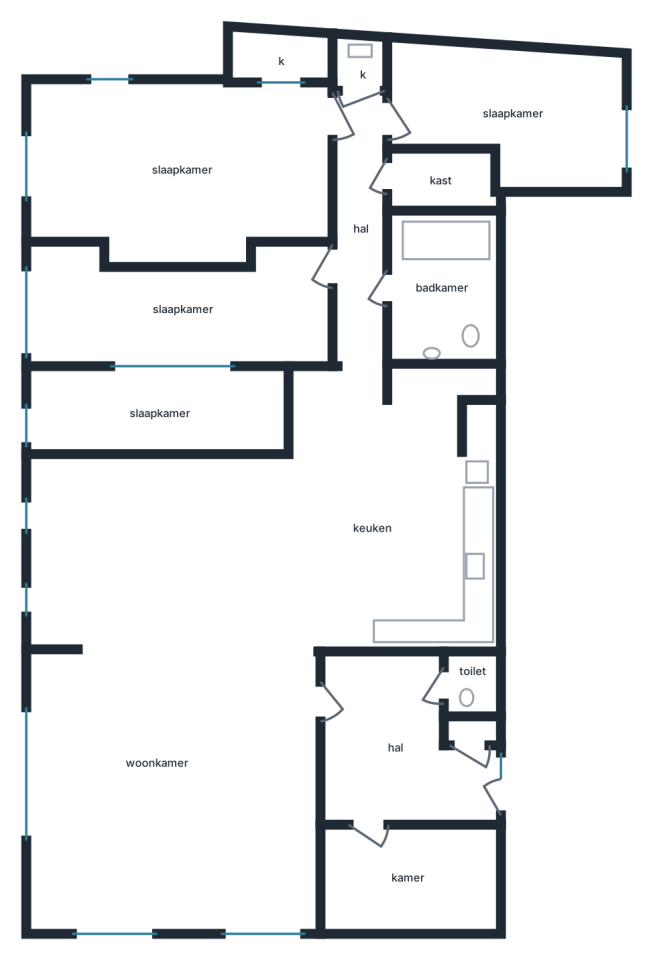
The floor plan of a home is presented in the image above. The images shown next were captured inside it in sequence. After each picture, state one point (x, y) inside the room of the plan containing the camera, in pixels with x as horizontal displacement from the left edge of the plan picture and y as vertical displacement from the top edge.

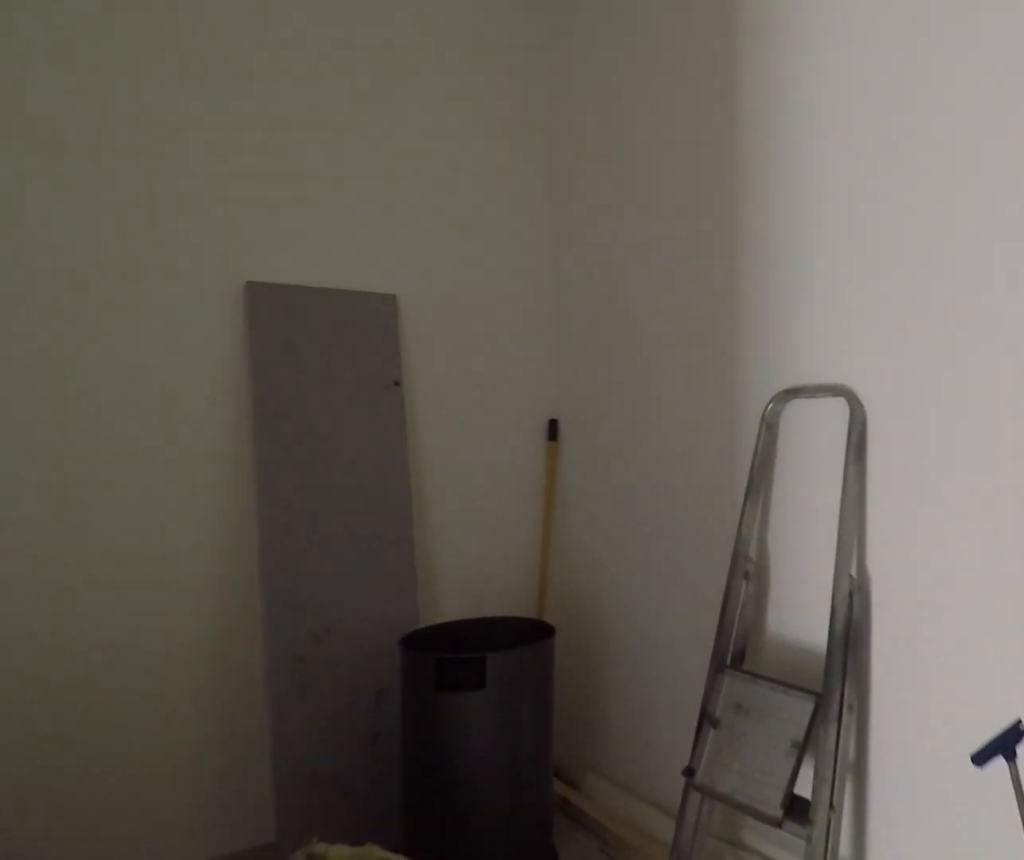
(407, 876)
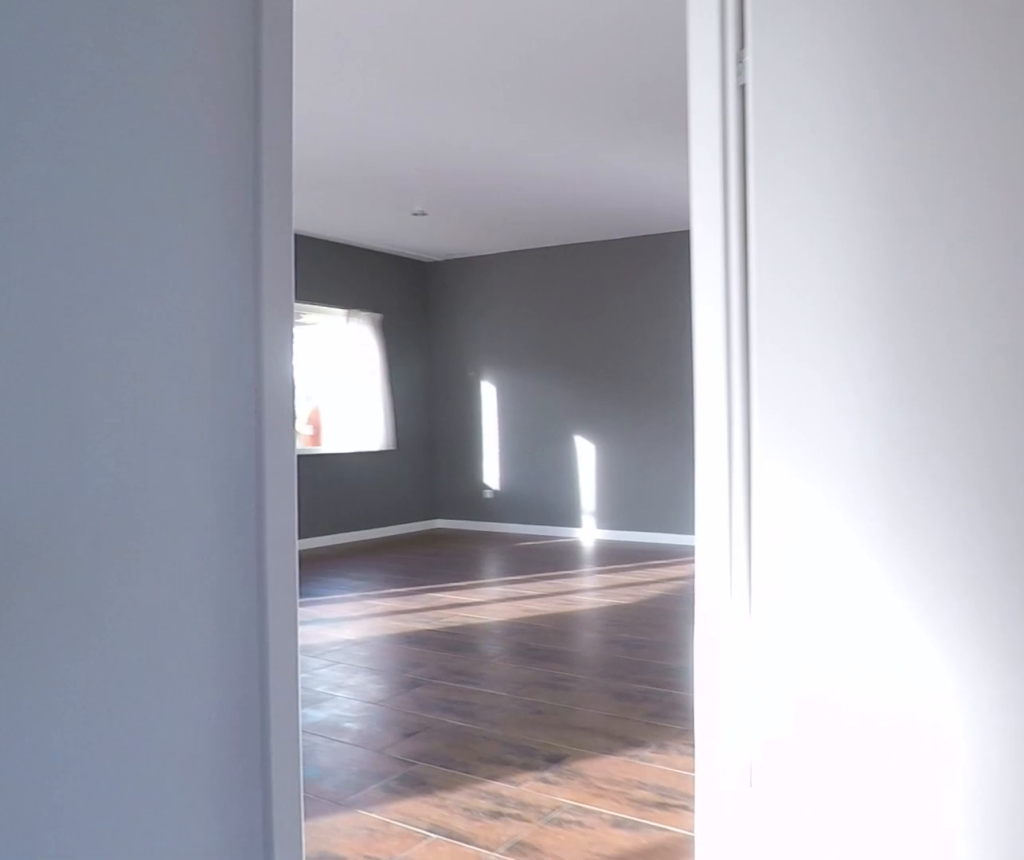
(395, 745)
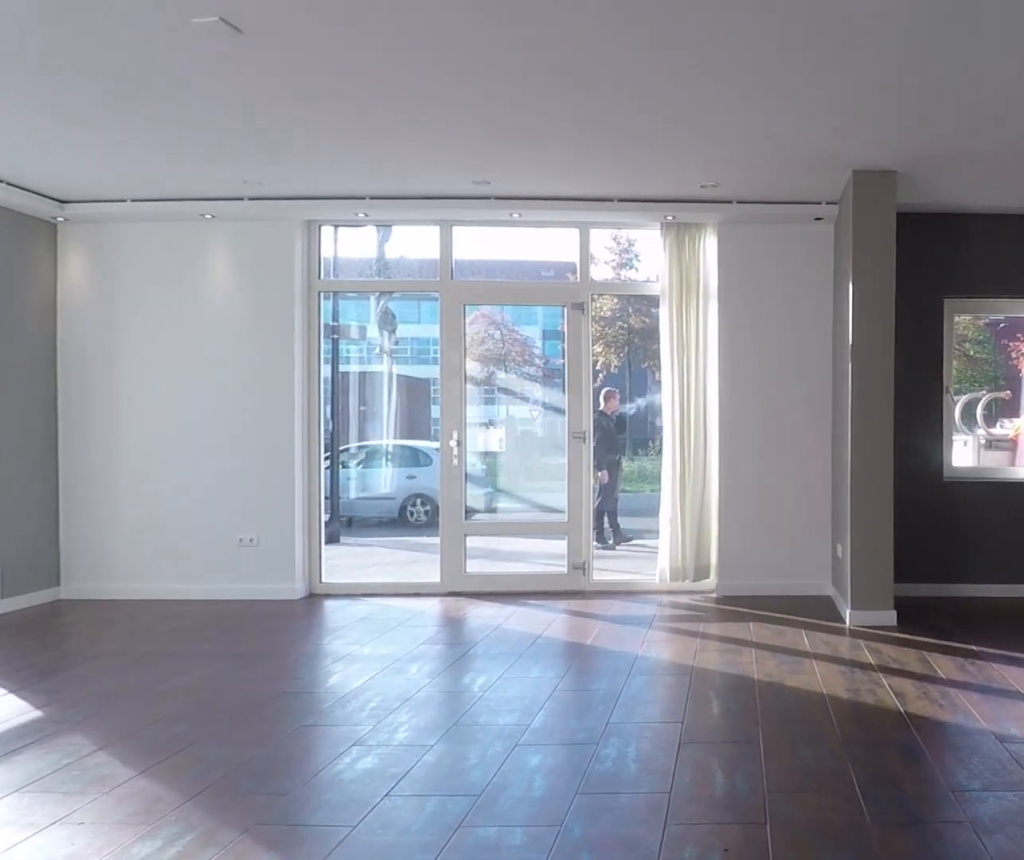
(171, 697)
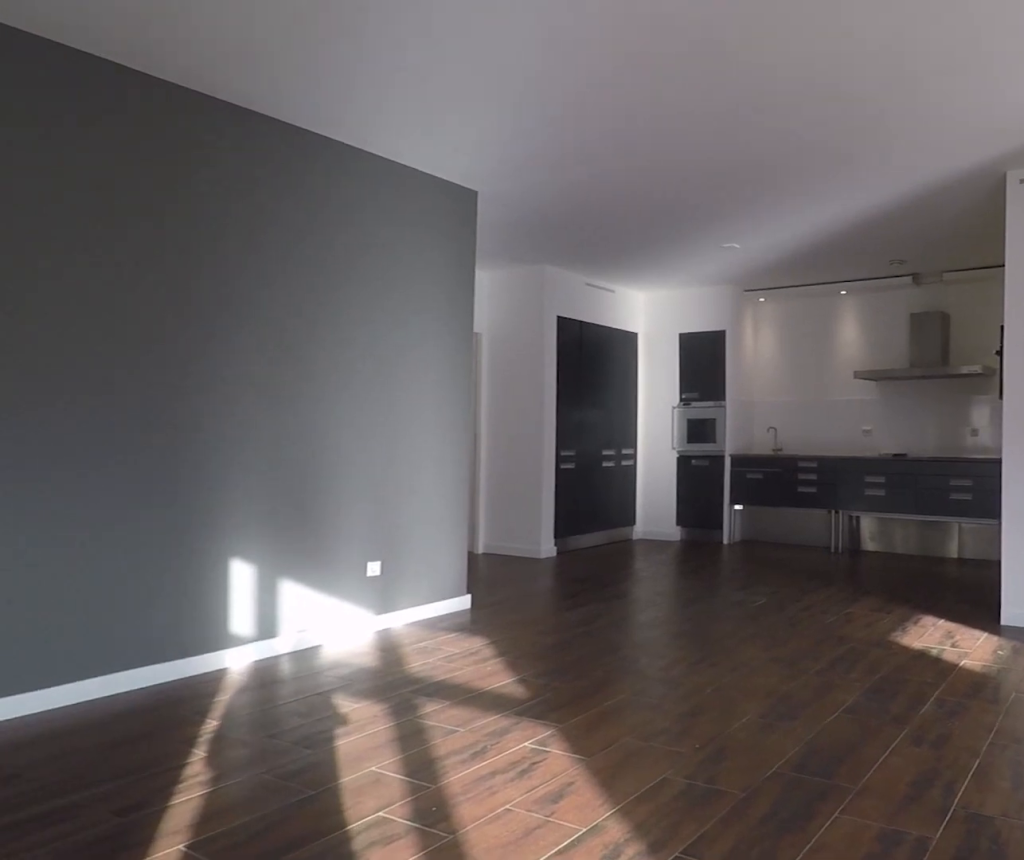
(171, 697)
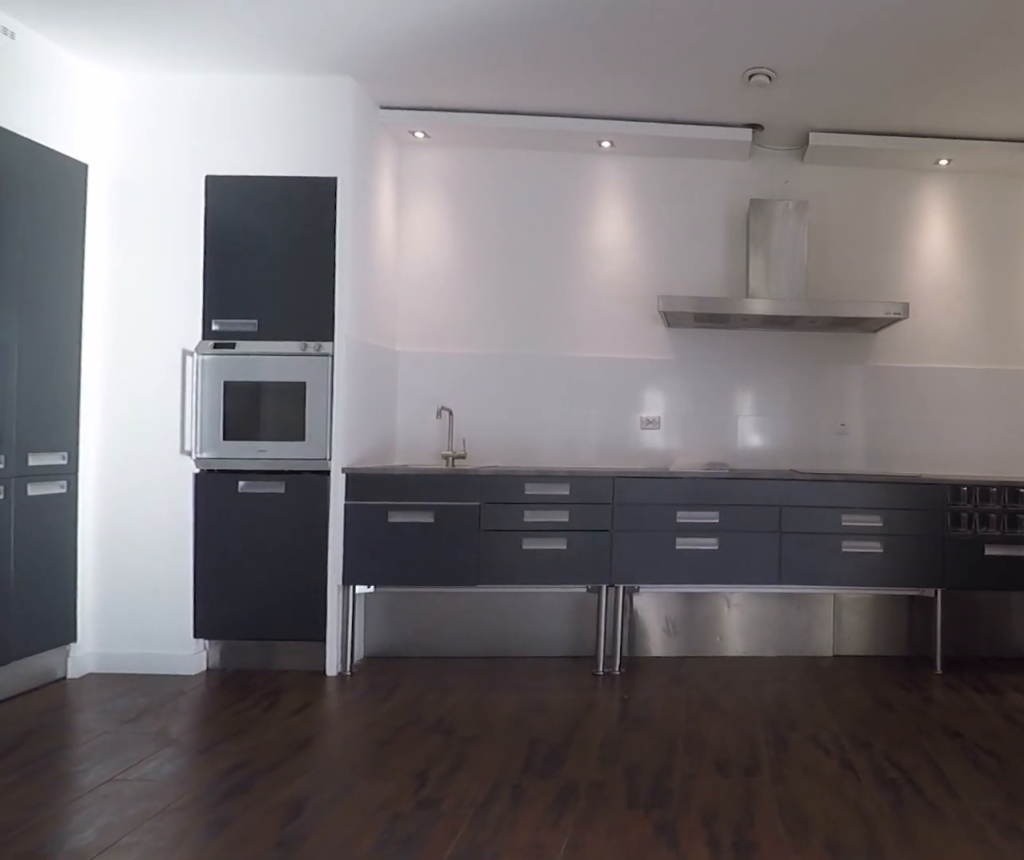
(394, 513)
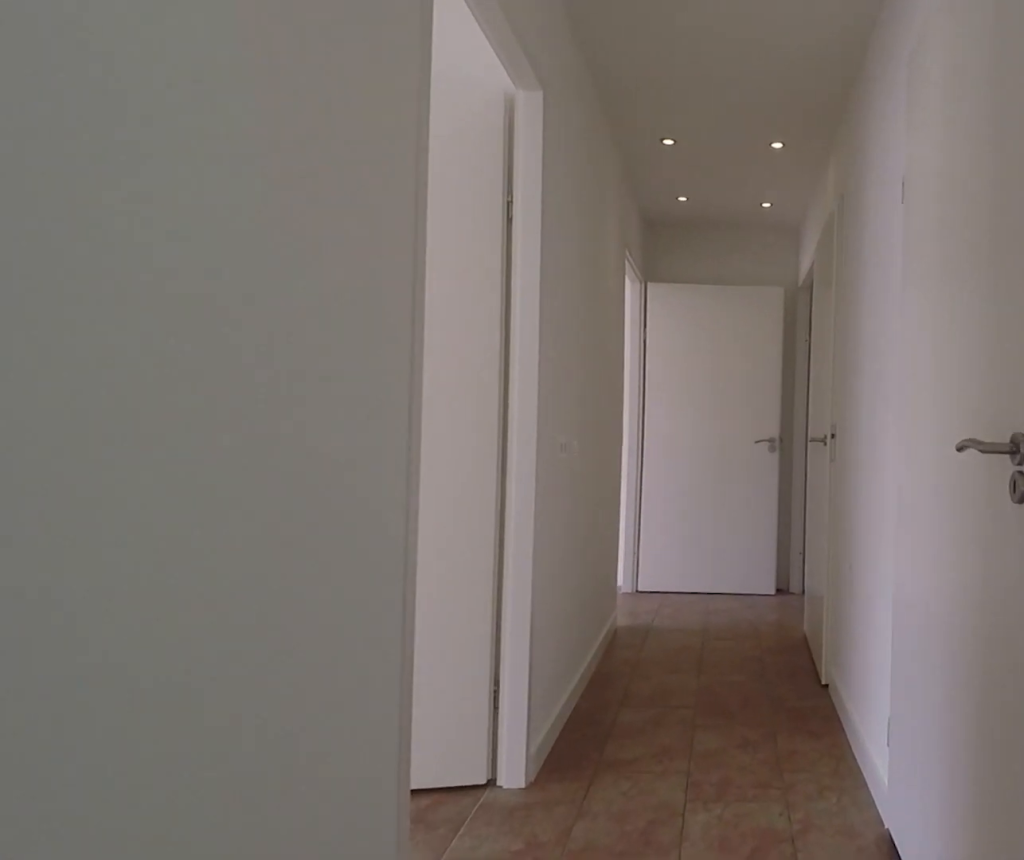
(360, 225)
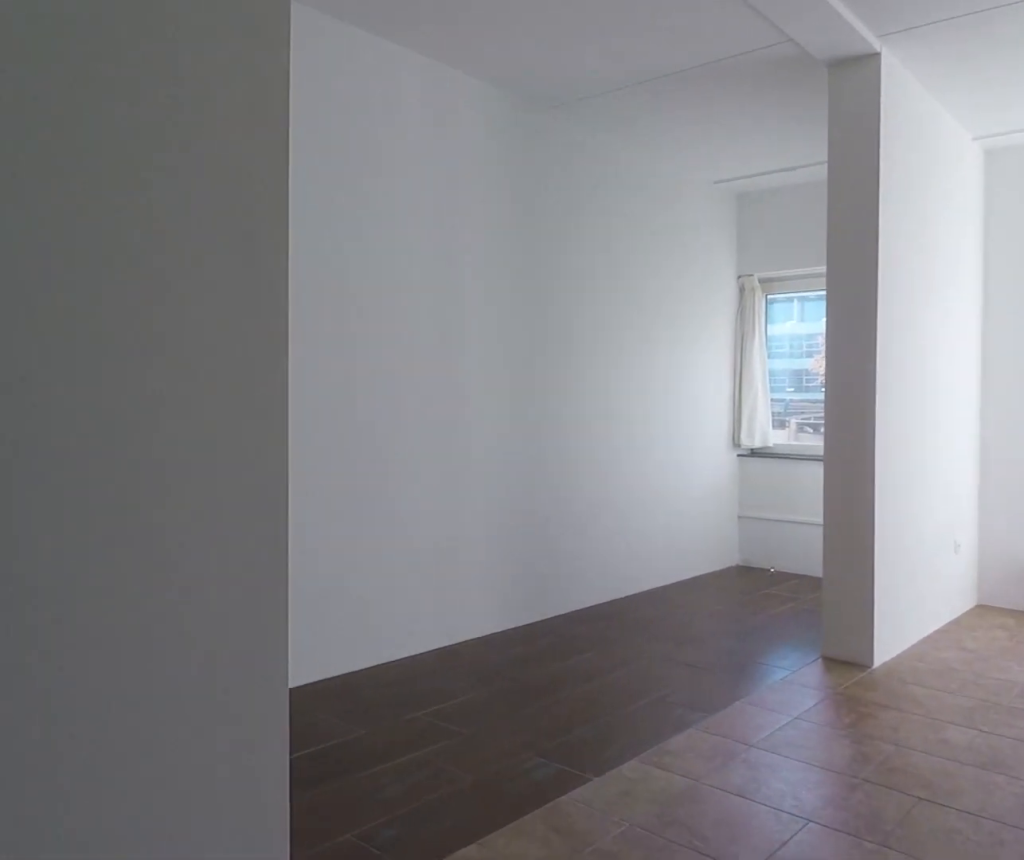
(183, 308)
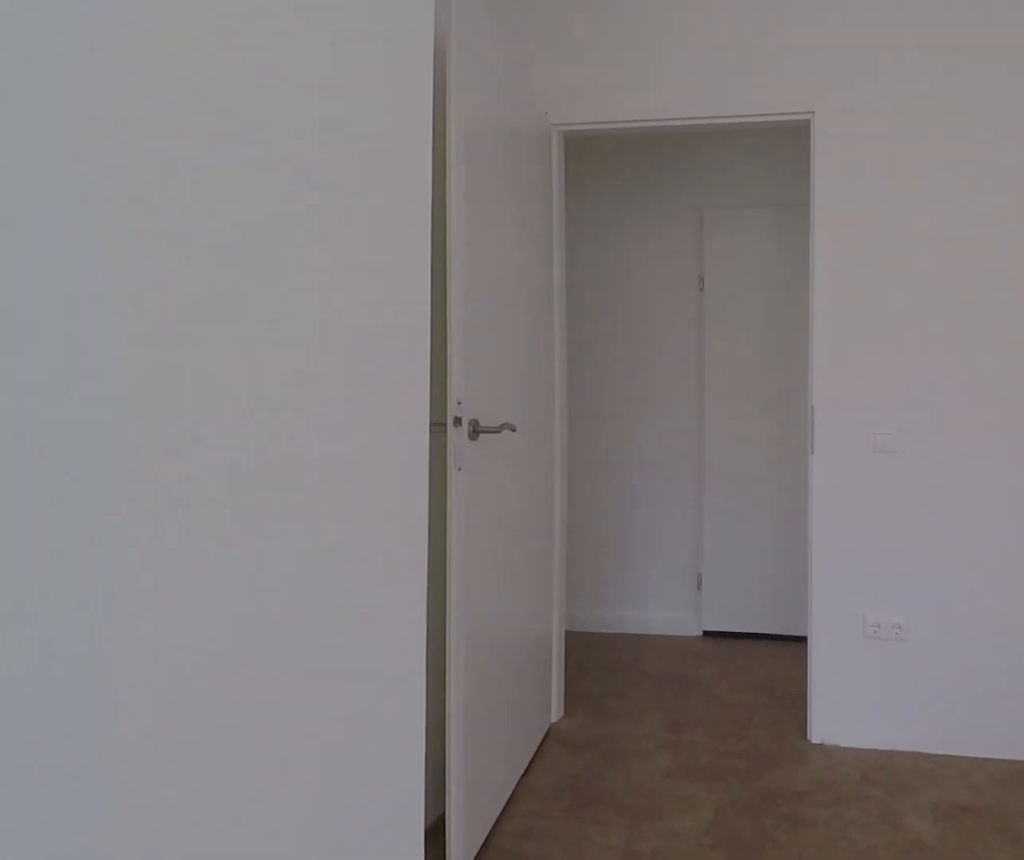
(183, 308)
